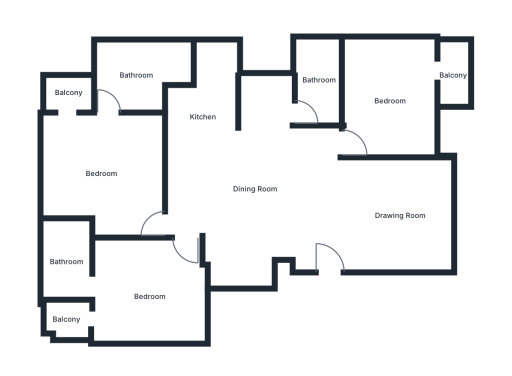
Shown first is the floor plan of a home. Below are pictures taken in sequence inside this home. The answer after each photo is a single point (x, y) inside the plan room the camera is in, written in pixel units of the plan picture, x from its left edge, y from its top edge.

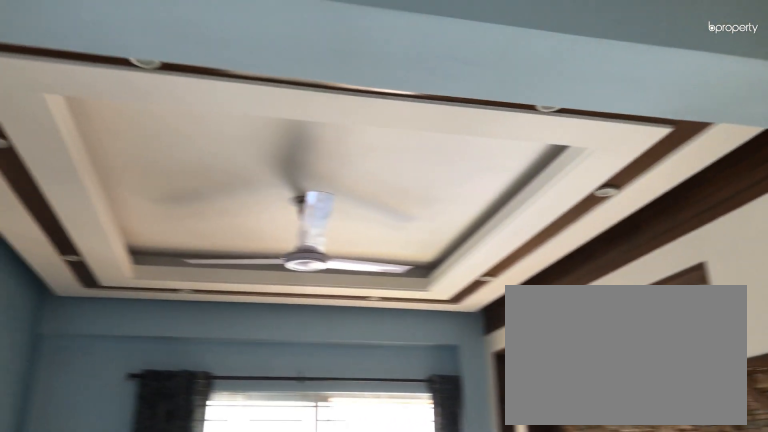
(400, 214)
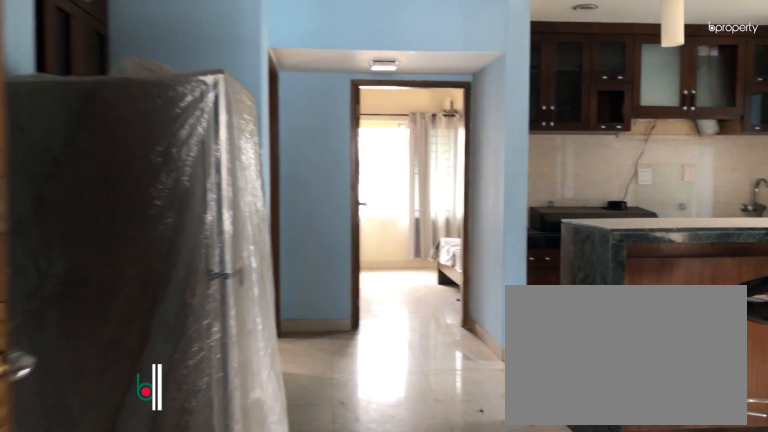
(263, 207)
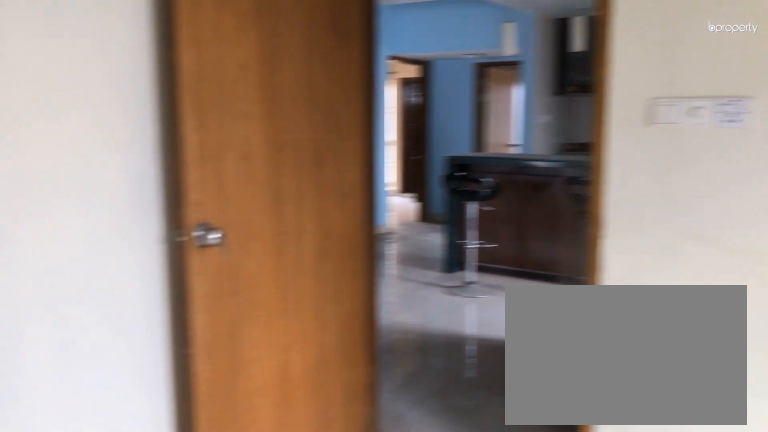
(390, 101)
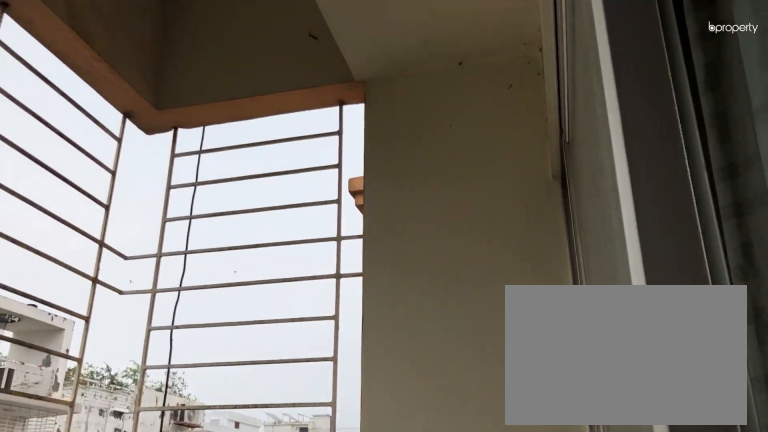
(453, 73)
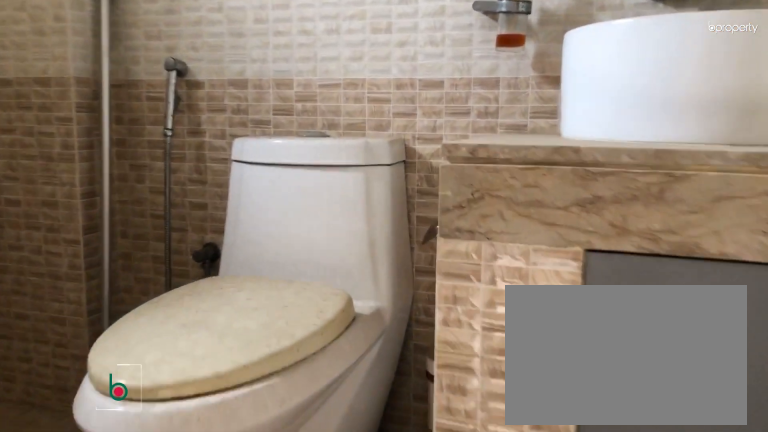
(318, 79)
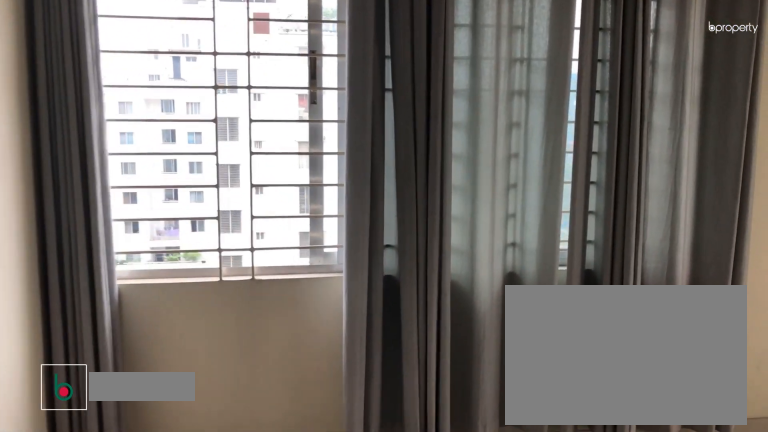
(150, 296)
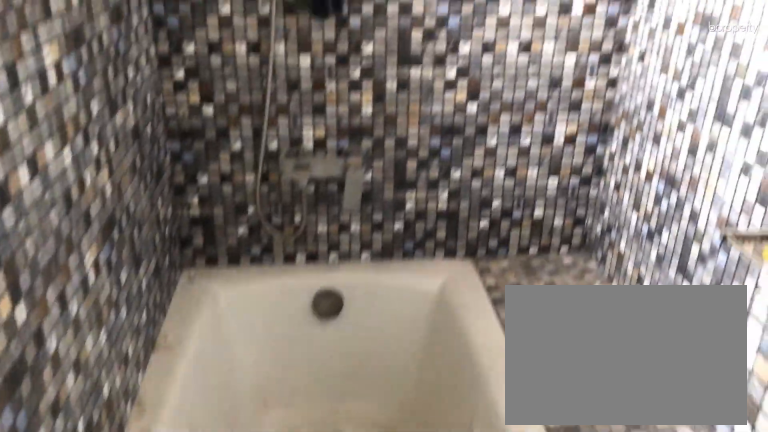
(66, 262)
